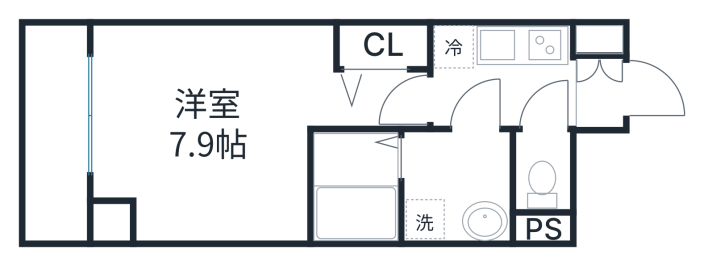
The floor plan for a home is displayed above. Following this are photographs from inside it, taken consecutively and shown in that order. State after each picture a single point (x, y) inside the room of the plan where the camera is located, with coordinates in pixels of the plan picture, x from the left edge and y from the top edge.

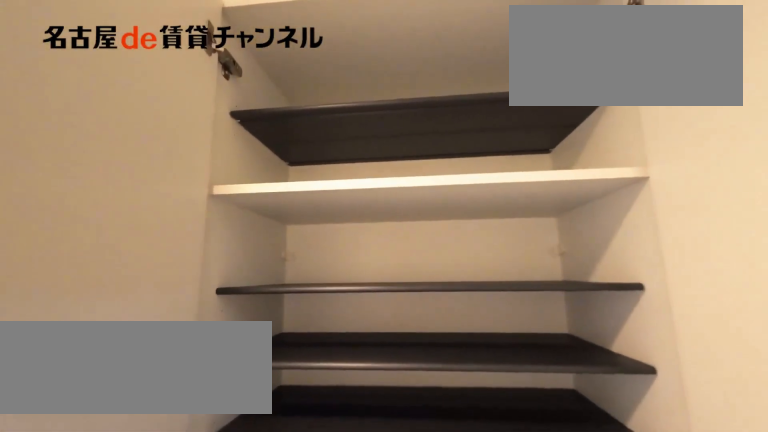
(599, 76)
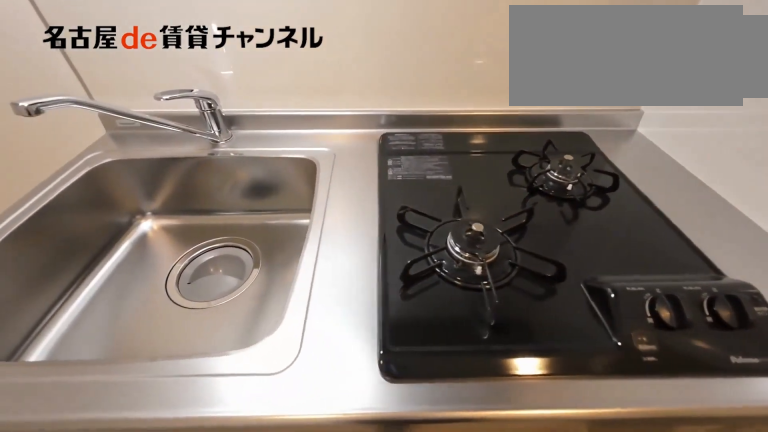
(501, 58)
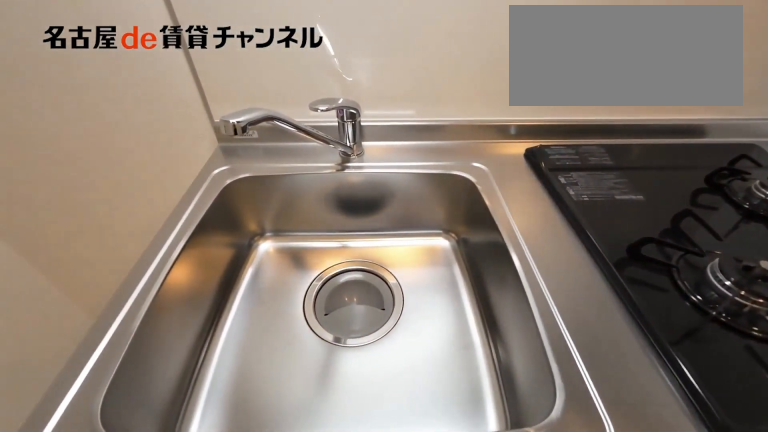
(501, 58)
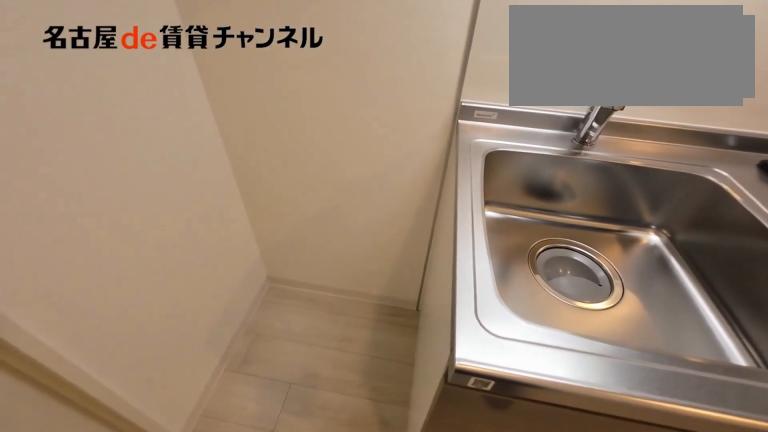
(501, 58)
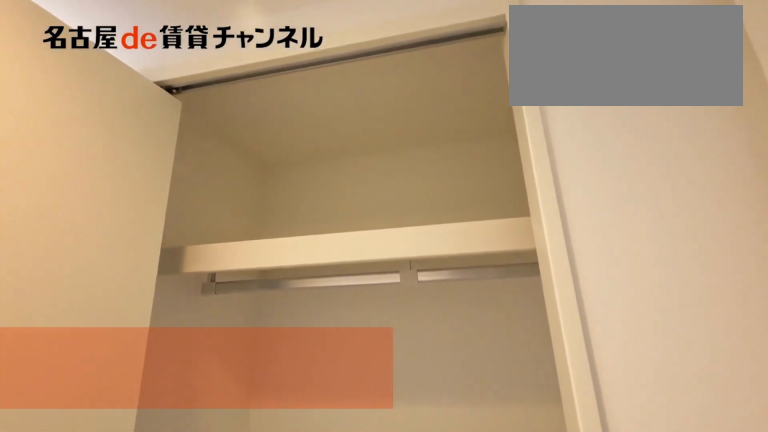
(384, 45)
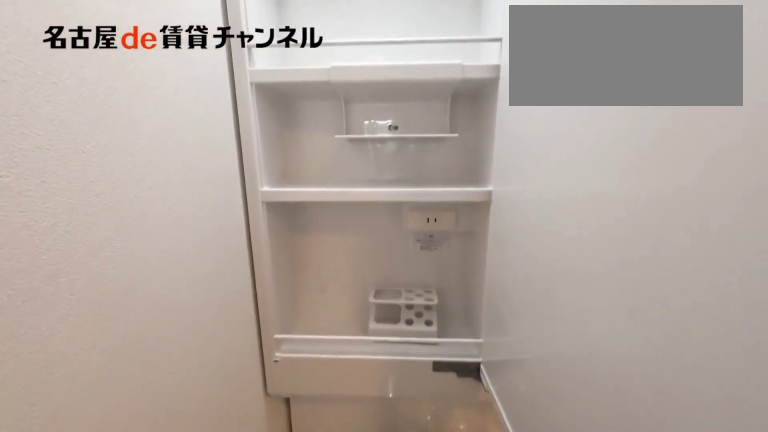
(456, 185)
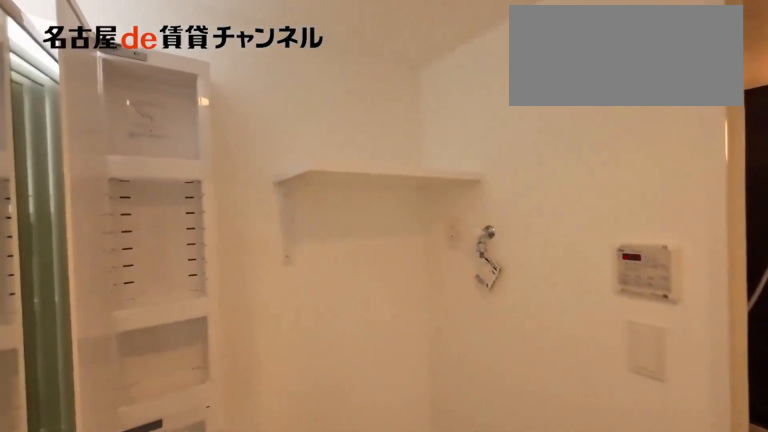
(456, 185)
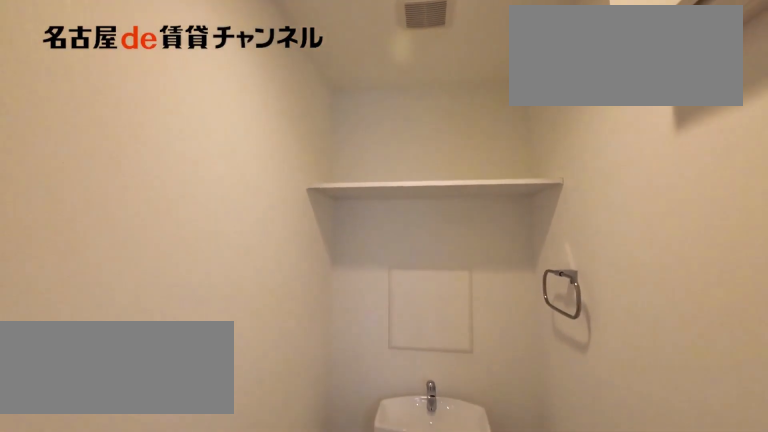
(541, 188)
